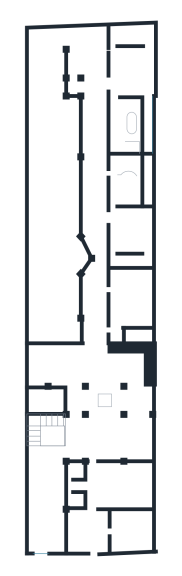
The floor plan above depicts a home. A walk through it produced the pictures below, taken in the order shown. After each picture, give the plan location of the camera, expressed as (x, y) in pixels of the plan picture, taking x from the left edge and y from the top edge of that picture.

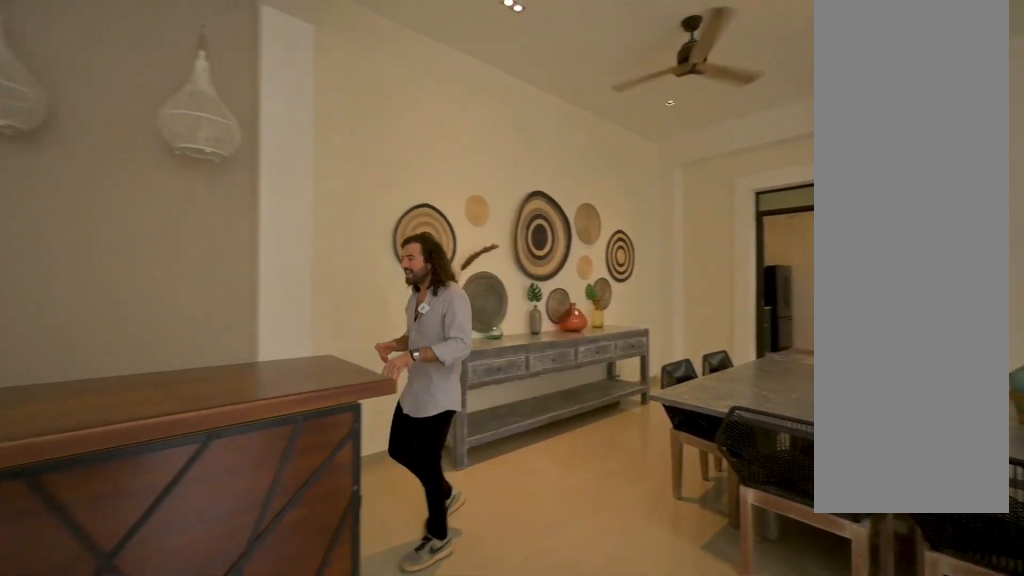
(142, 422)
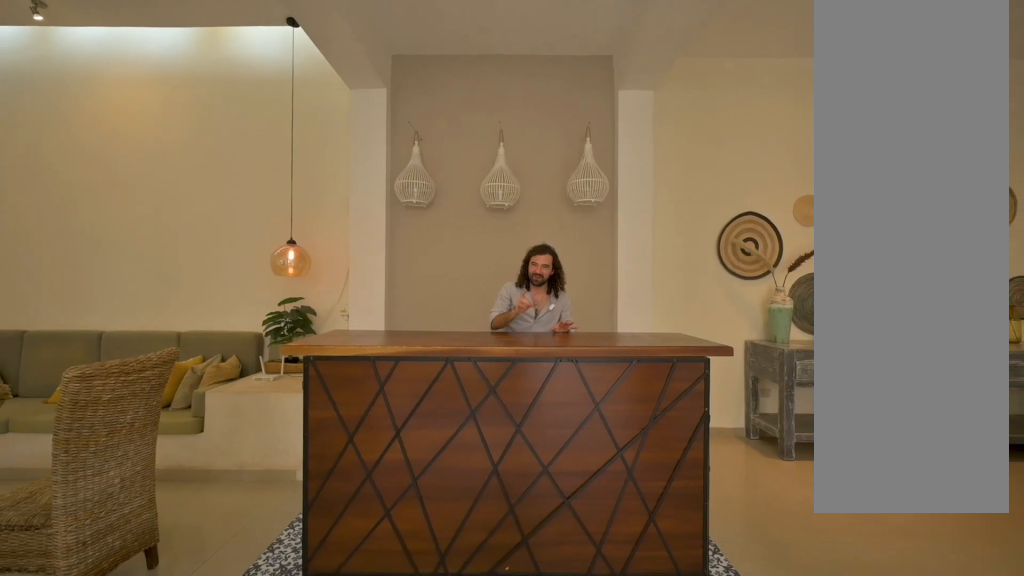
(144, 397)
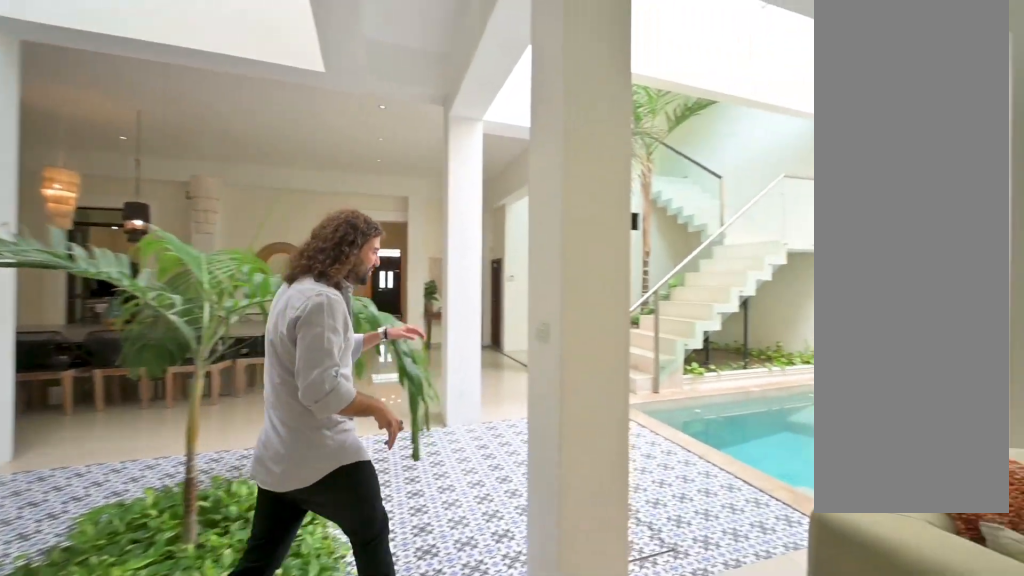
(98, 386)
